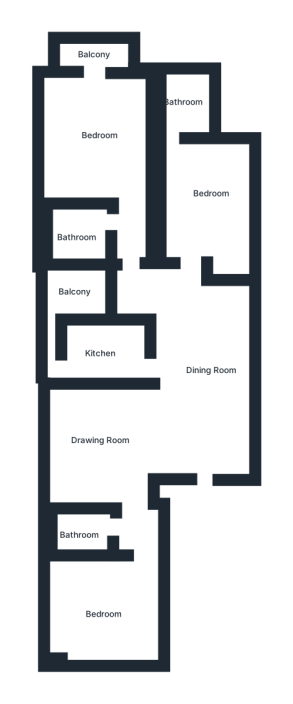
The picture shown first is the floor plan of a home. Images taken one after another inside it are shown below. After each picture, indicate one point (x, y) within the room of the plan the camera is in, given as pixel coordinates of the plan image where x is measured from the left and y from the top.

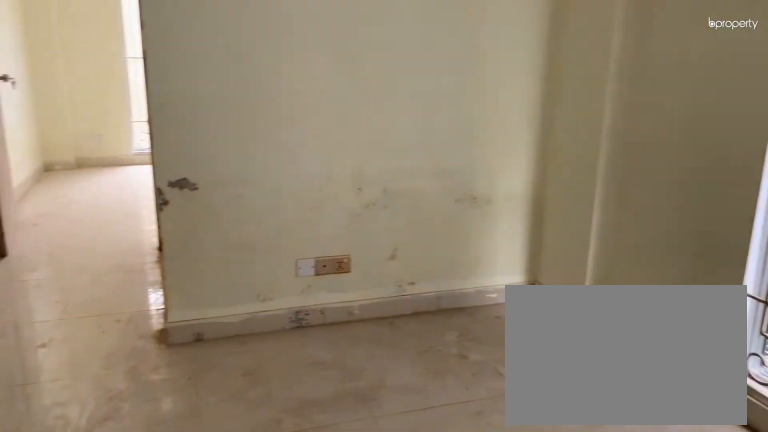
(94, 435)
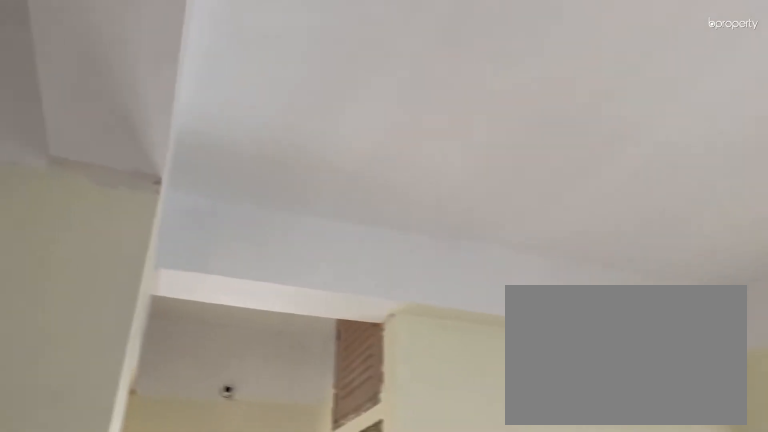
(94, 435)
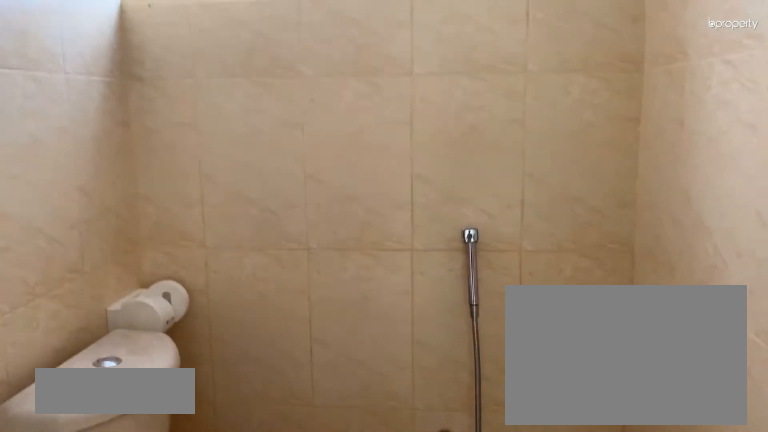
(85, 528)
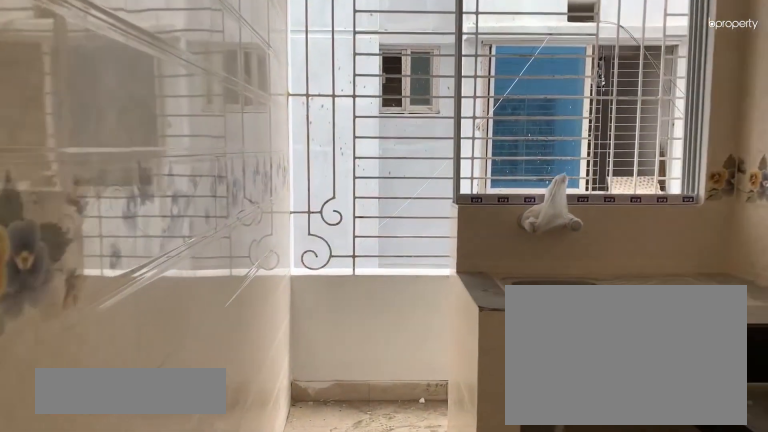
(104, 349)
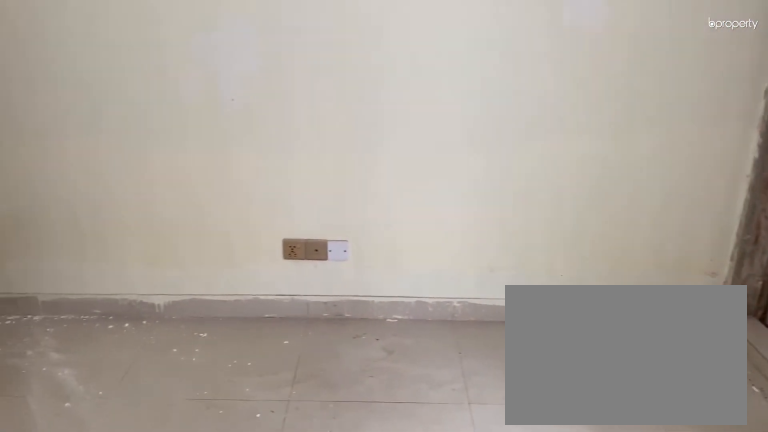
(200, 201)
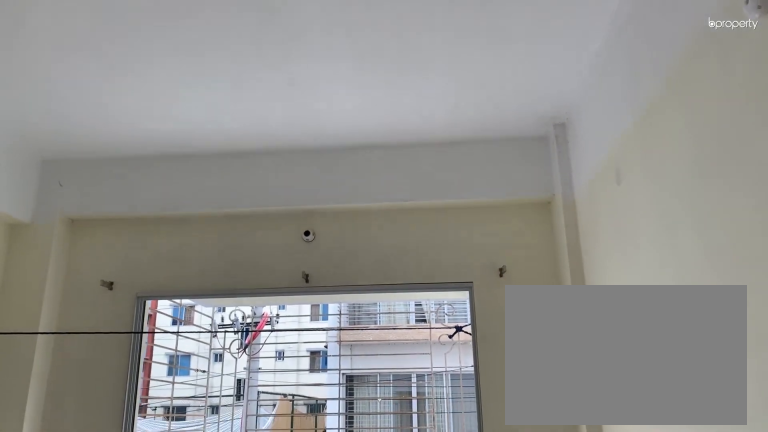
(92, 127)
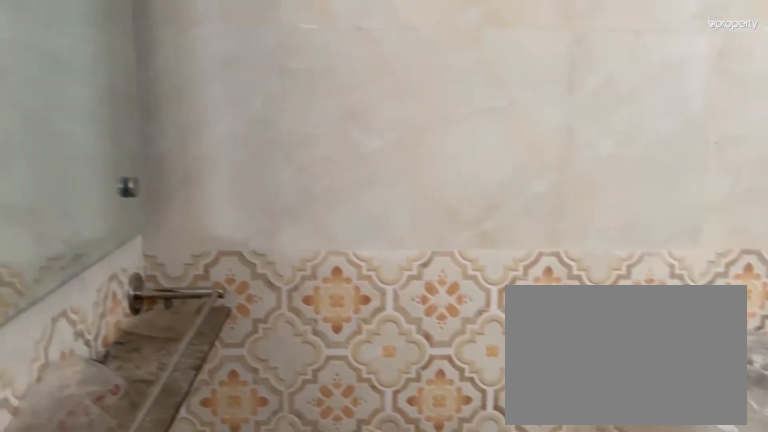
(77, 234)
